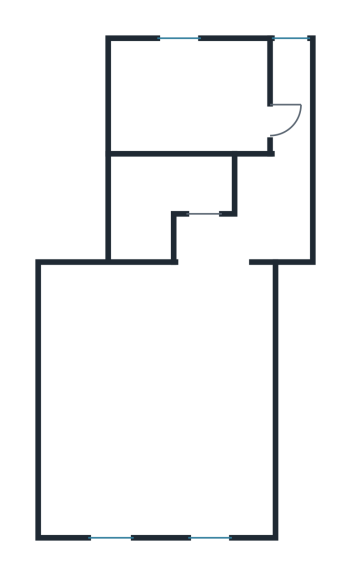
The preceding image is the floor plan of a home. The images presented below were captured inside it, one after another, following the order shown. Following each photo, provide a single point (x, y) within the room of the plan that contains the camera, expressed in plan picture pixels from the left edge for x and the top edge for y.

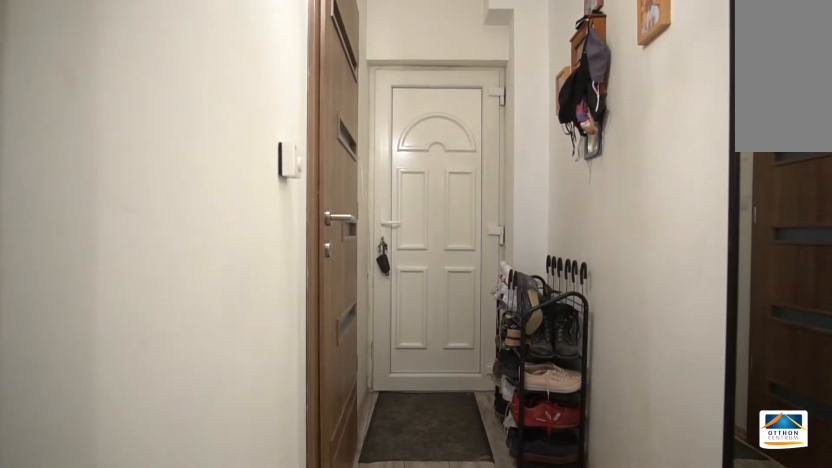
(289, 167)
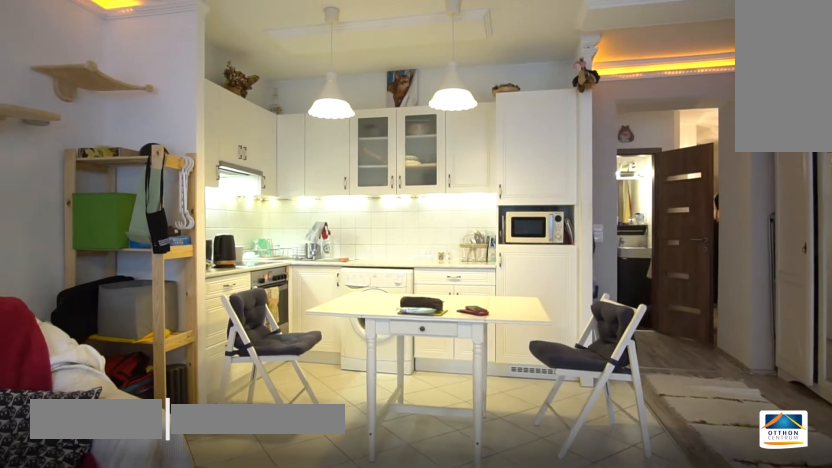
(163, 402)
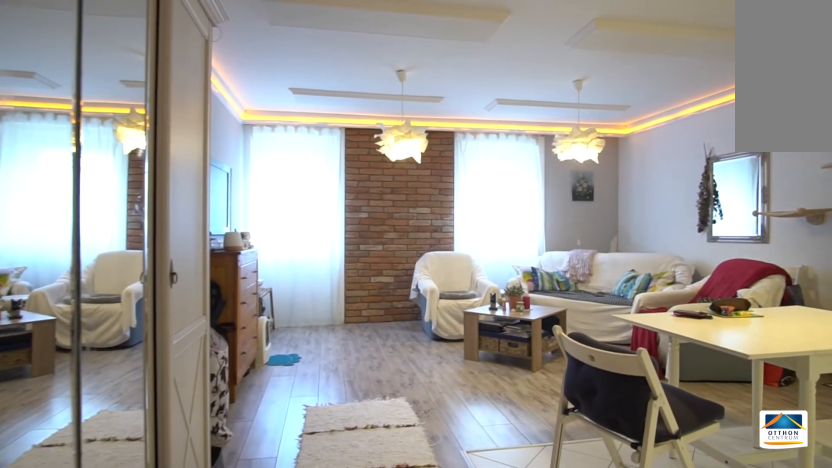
(163, 402)
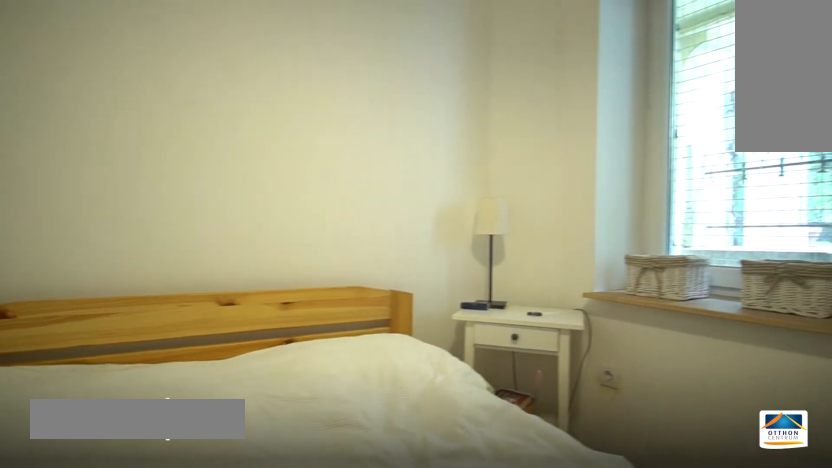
(179, 89)
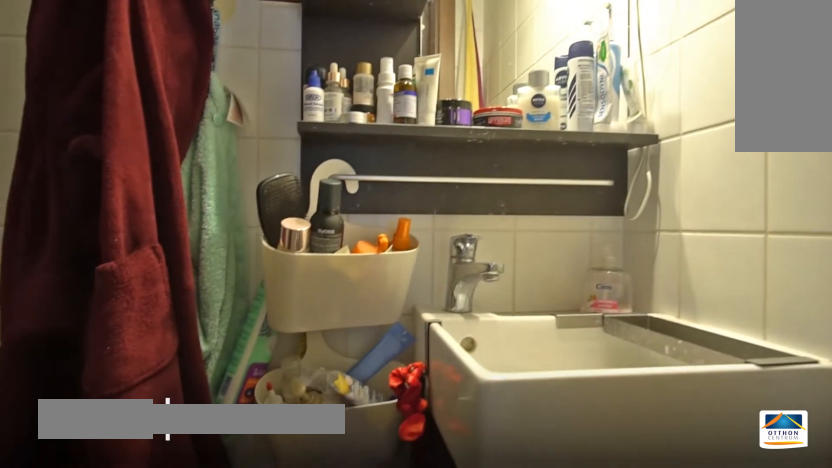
(173, 186)
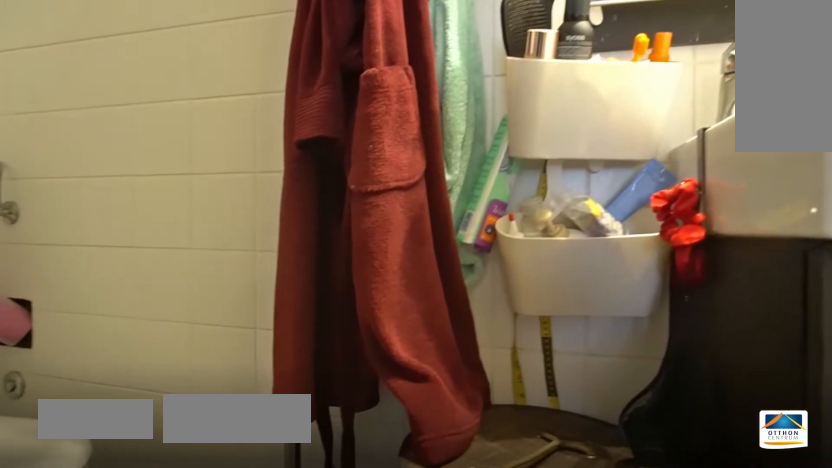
(172, 187)
